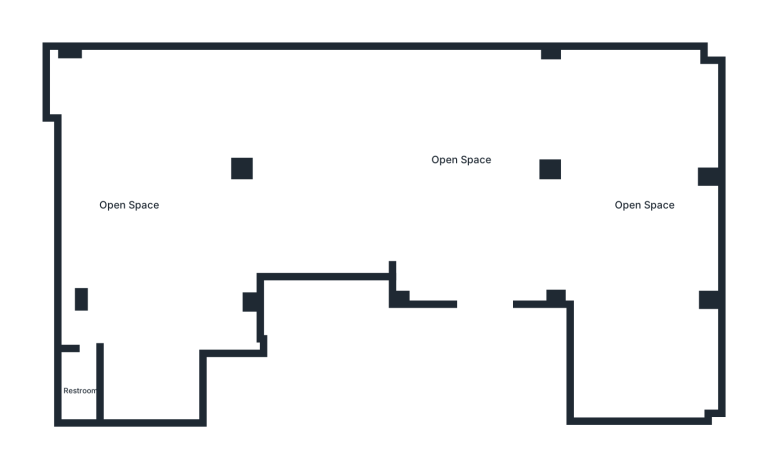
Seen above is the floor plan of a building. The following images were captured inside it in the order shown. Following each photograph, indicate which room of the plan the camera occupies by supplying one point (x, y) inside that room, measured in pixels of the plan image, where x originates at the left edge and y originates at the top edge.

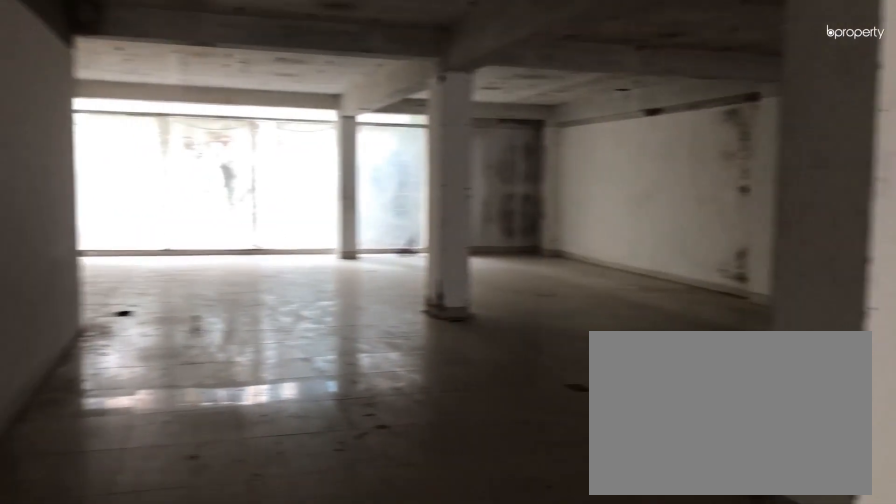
(463, 162)
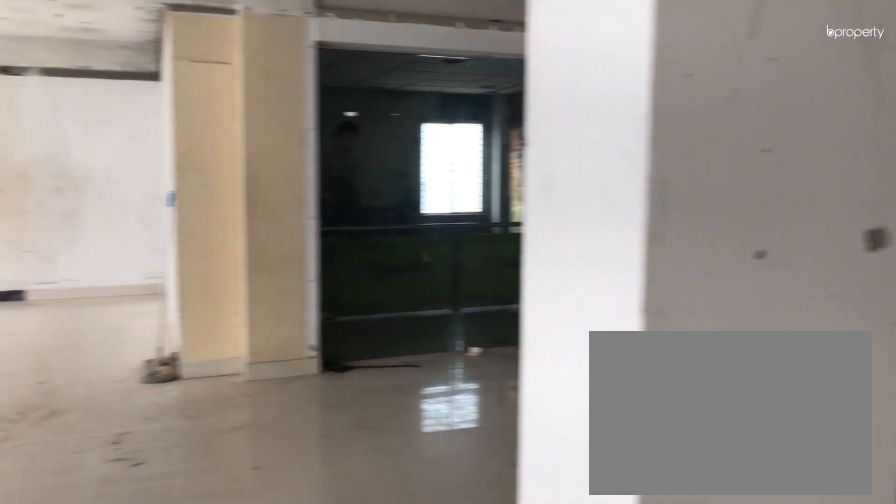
(641, 206)
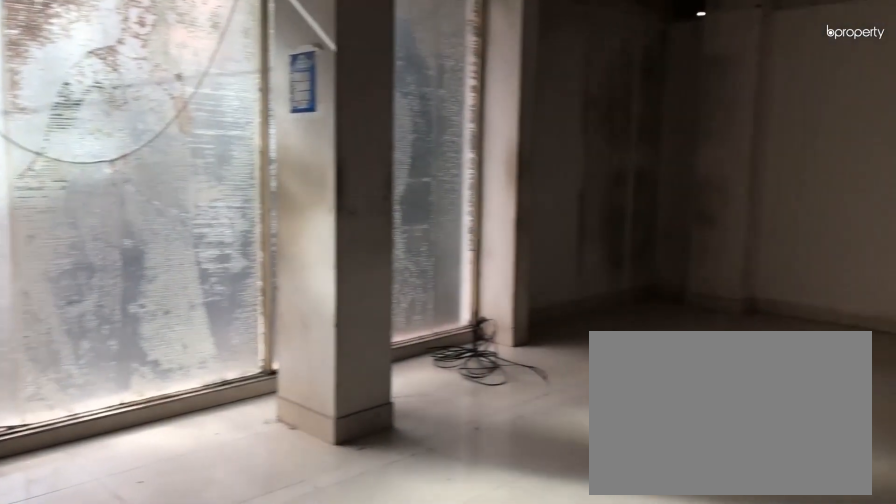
(127, 207)
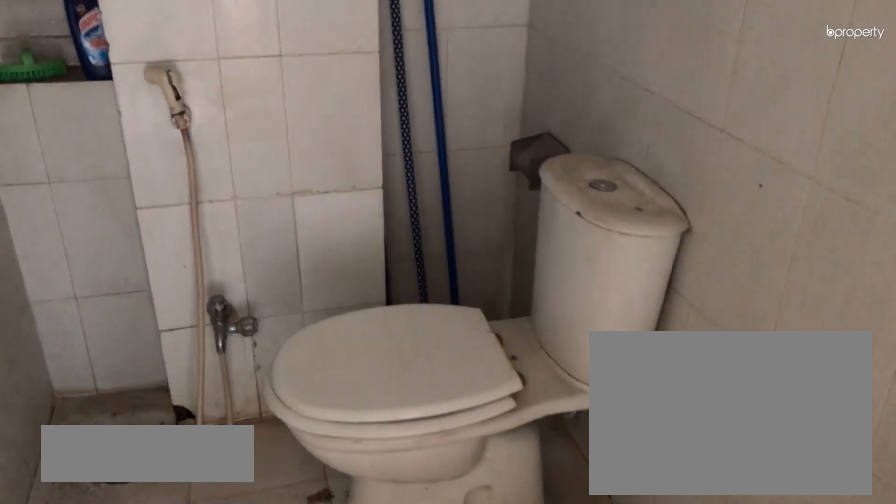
(80, 391)
